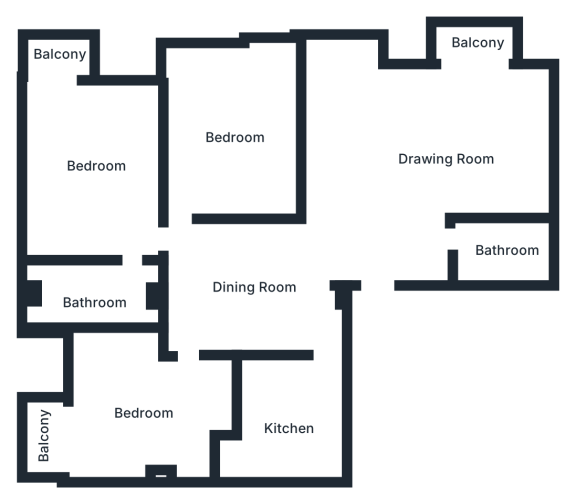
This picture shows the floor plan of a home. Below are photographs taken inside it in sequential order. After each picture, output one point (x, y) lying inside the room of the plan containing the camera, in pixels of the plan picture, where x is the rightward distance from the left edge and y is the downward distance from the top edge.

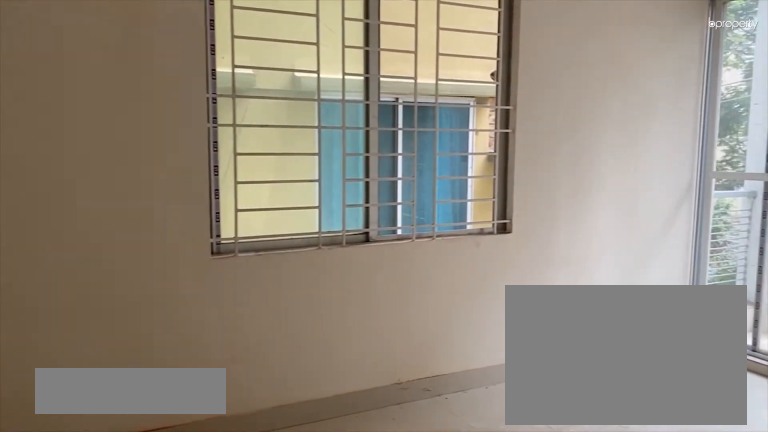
(101, 168)
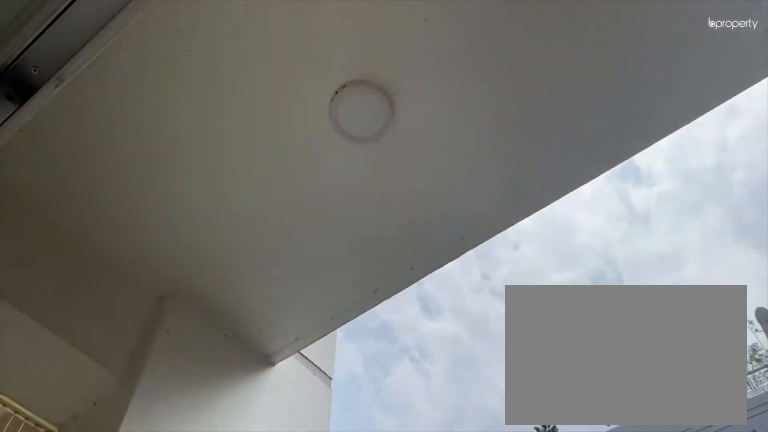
(55, 57)
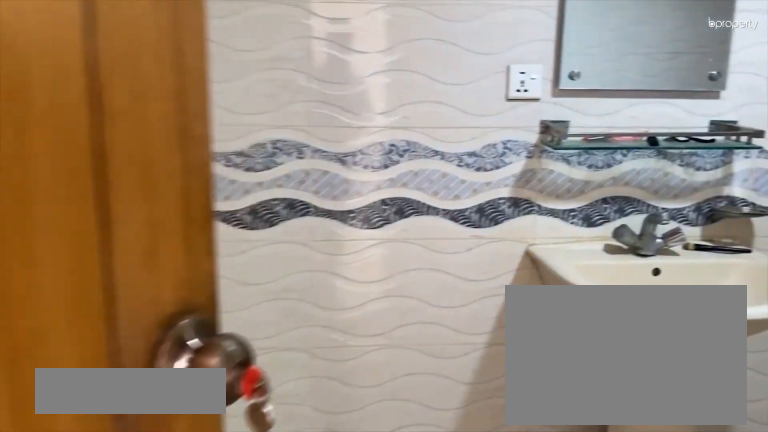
(96, 299)
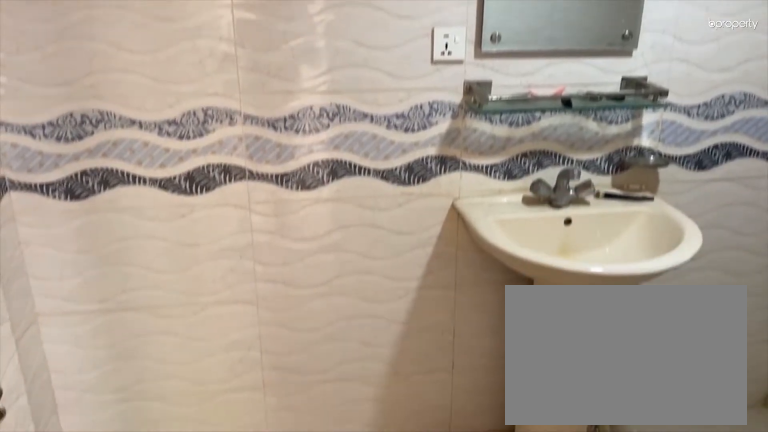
(96, 299)
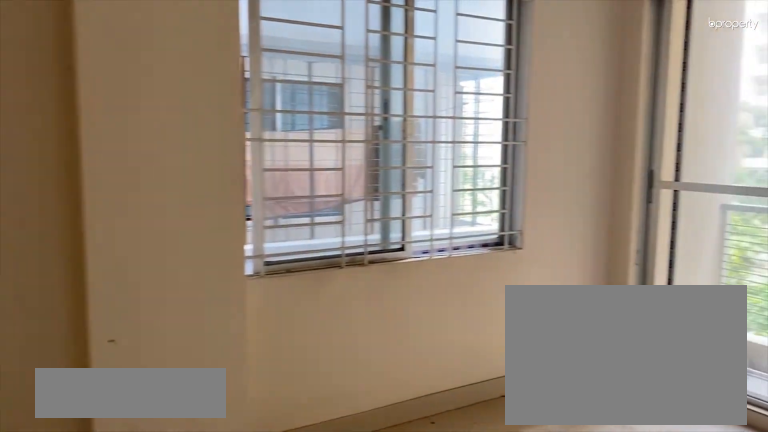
(149, 411)
